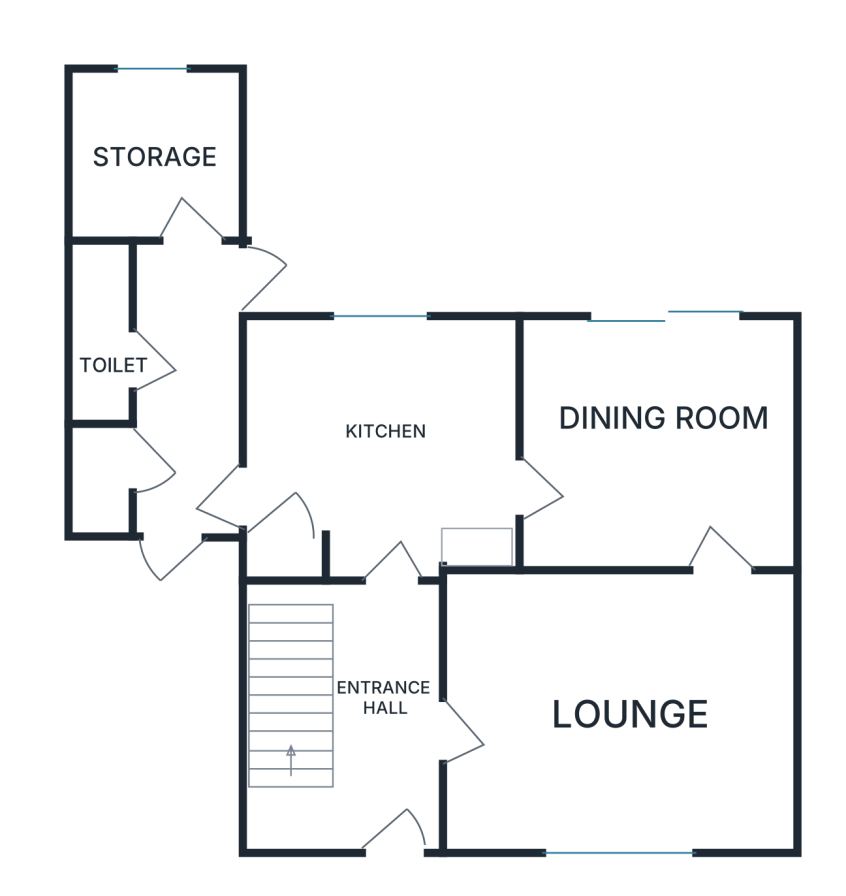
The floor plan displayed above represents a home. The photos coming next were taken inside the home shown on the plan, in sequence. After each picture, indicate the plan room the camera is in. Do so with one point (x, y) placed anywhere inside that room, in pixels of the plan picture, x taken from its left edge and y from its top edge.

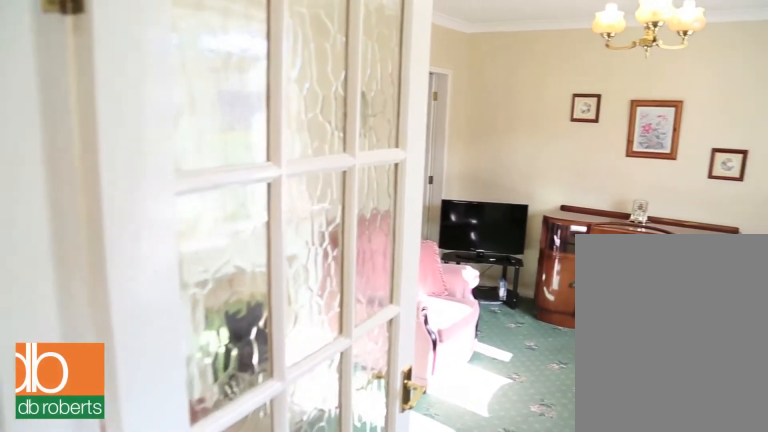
(615, 705)
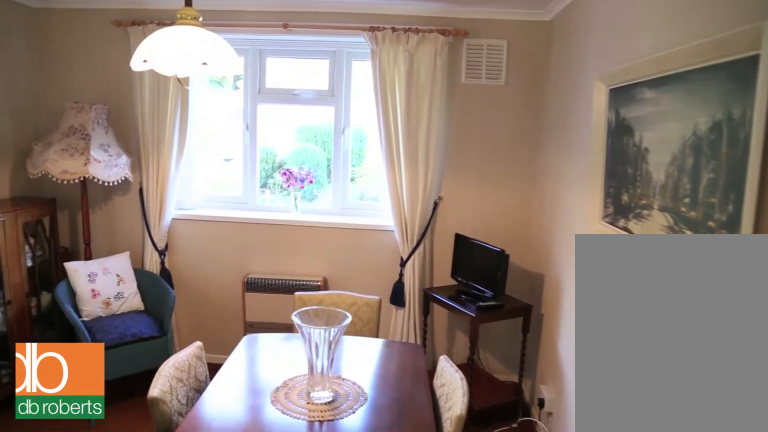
(660, 440)
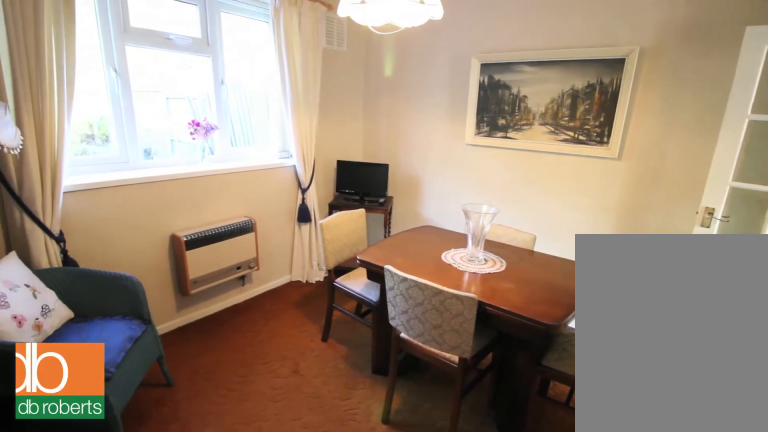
(658, 441)
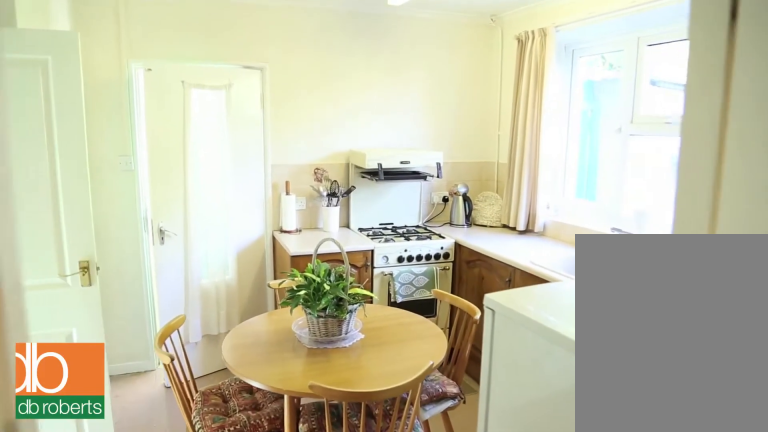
(382, 445)
